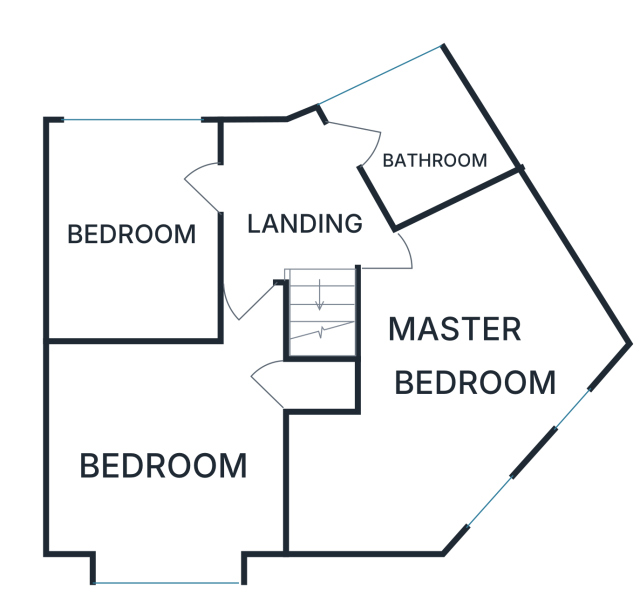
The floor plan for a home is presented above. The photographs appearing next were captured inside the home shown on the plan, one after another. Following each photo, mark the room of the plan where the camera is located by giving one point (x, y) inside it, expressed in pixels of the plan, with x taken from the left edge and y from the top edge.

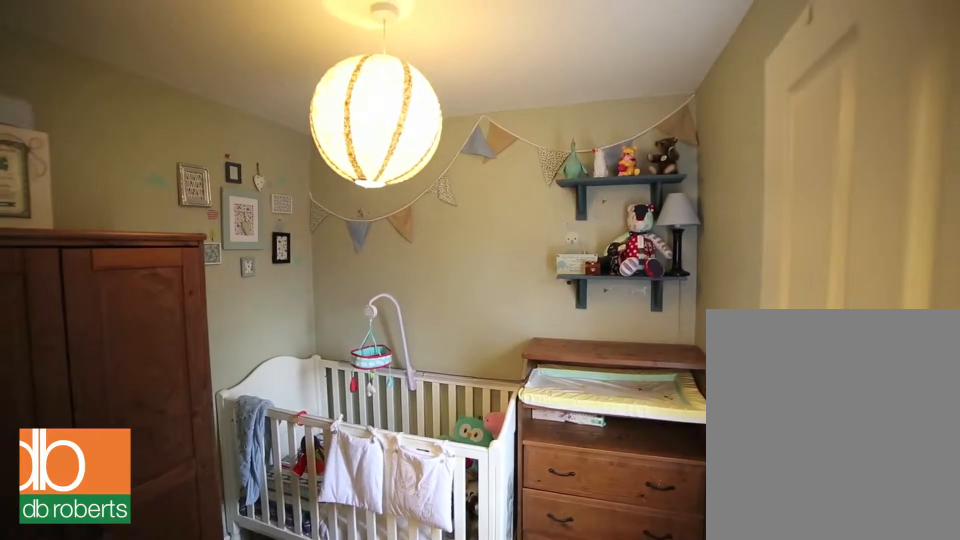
(134, 230)
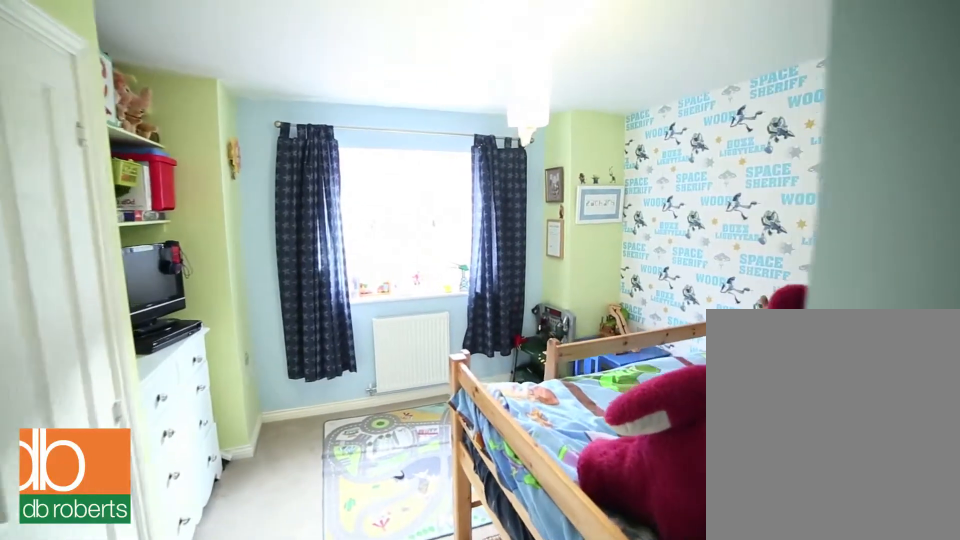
(165, 451)
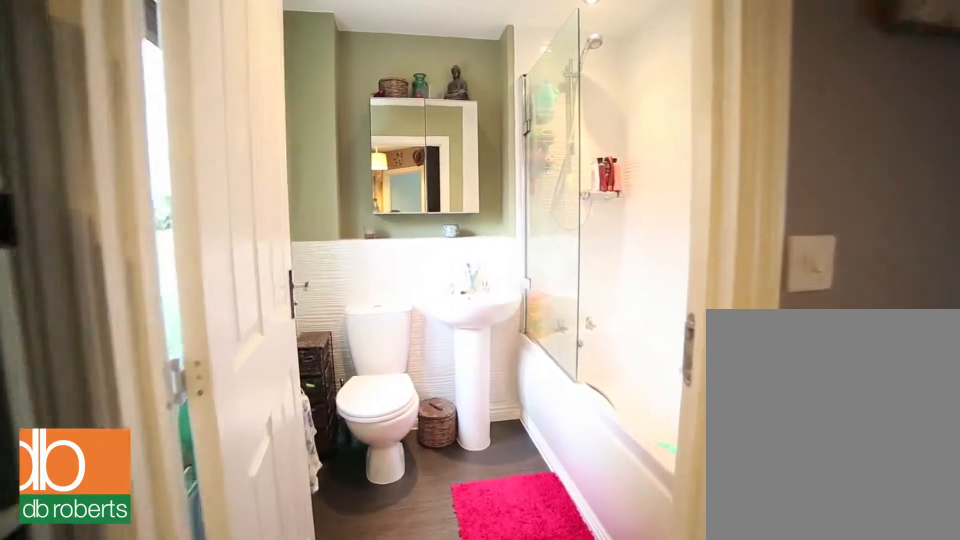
(420, 138)
